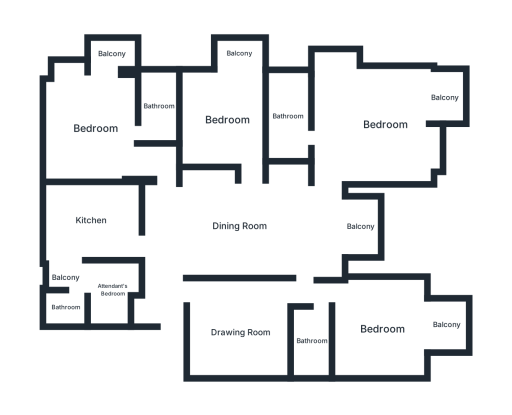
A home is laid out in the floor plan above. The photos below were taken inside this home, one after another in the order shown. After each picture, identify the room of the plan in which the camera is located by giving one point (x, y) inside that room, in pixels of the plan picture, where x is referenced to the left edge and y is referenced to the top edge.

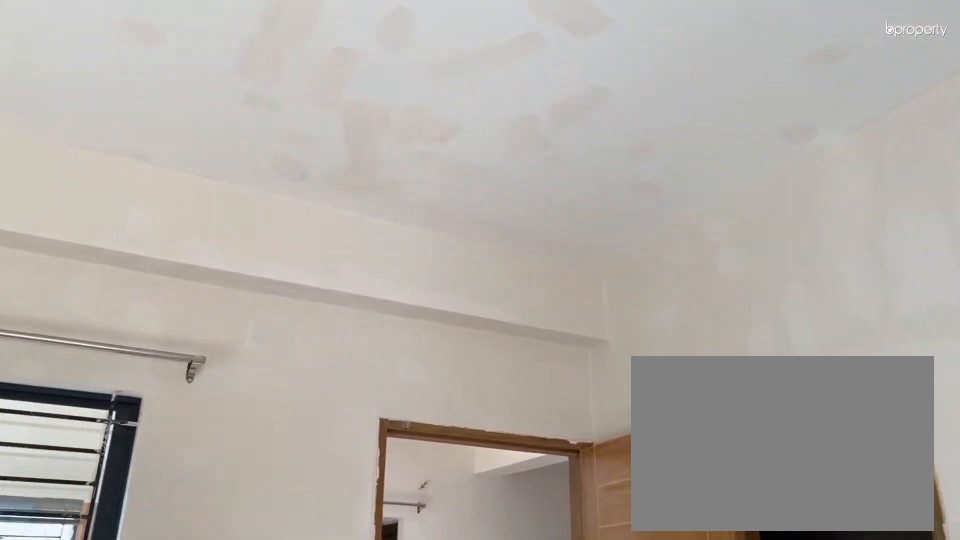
(384, 123)
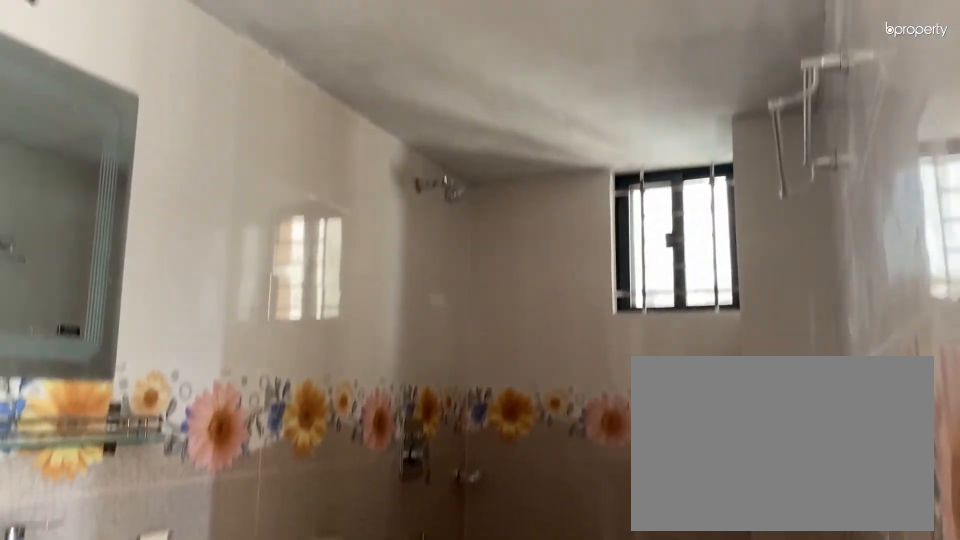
(289, 115)
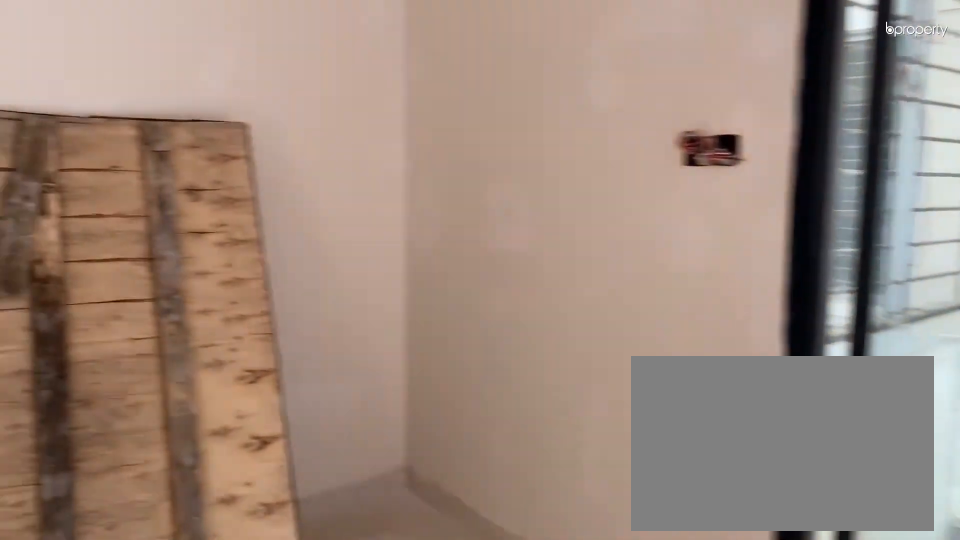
(227, 119)
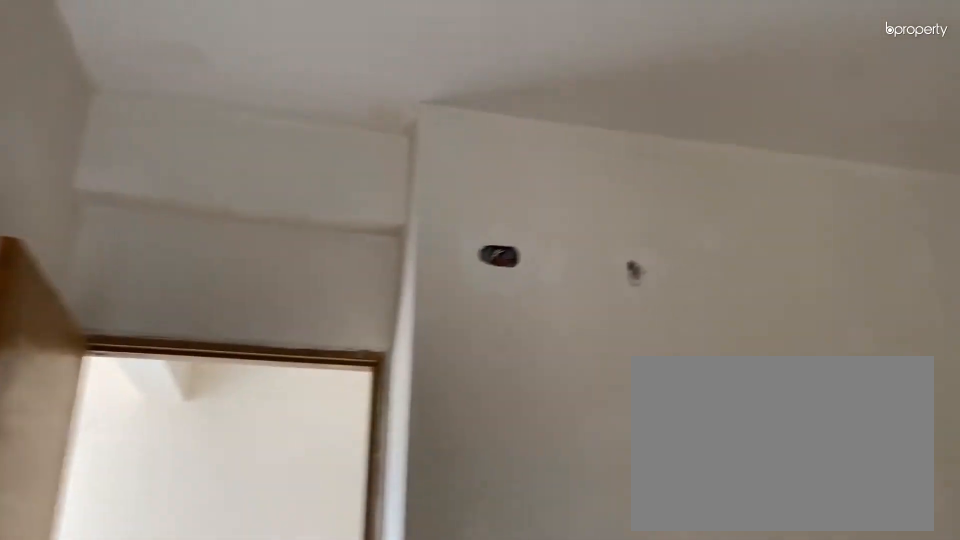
(227, 119)
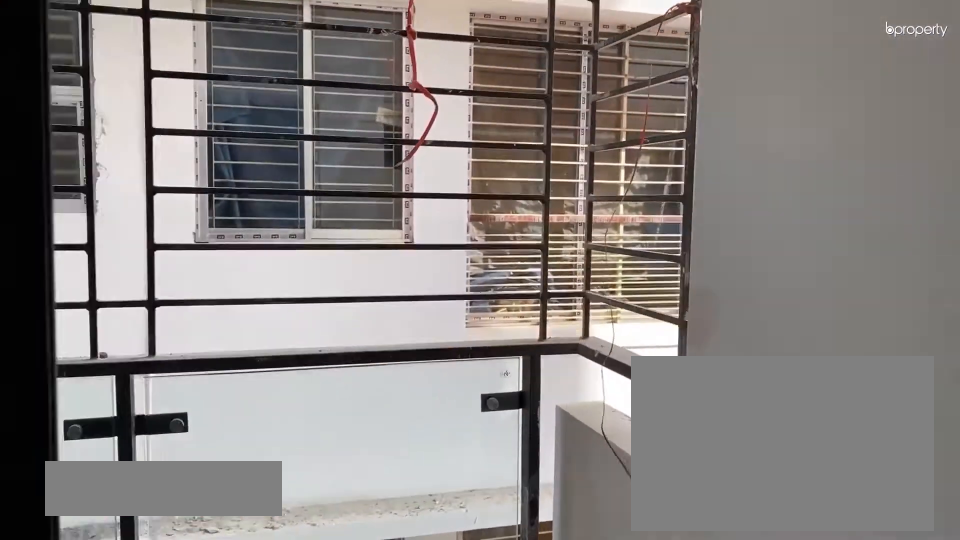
(239, 53)
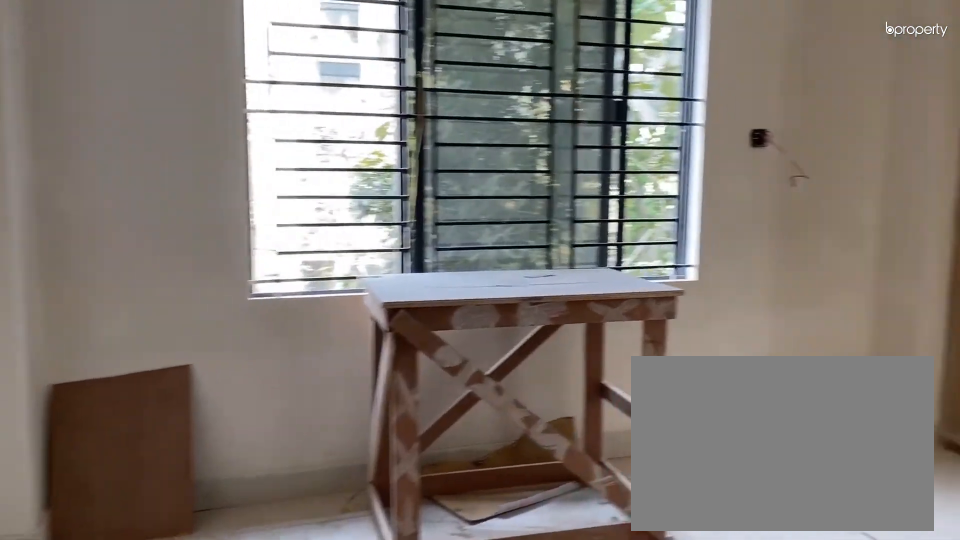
(94, 128)
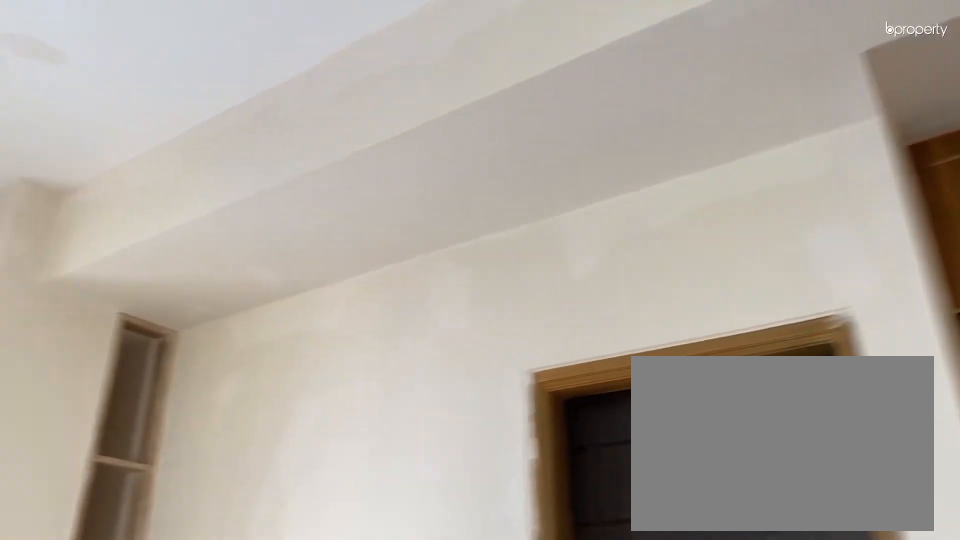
(94, 128)
